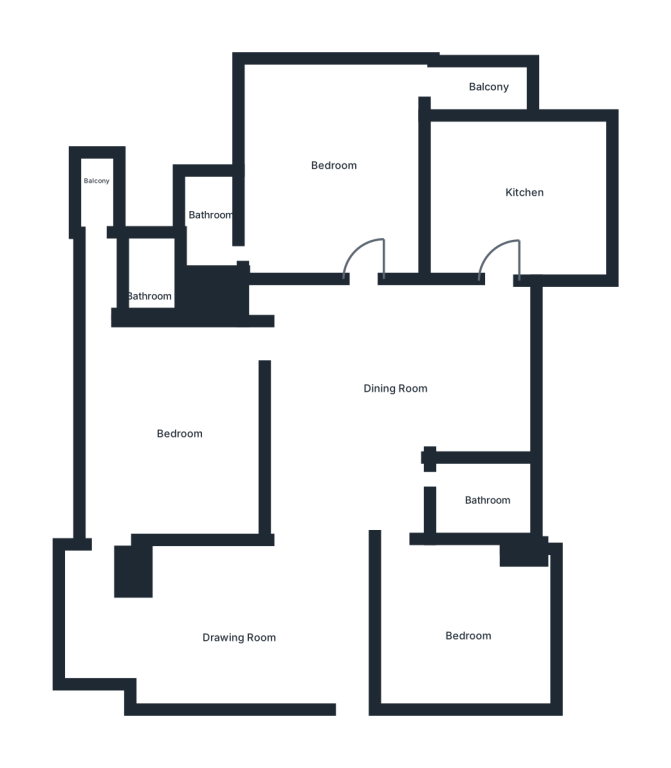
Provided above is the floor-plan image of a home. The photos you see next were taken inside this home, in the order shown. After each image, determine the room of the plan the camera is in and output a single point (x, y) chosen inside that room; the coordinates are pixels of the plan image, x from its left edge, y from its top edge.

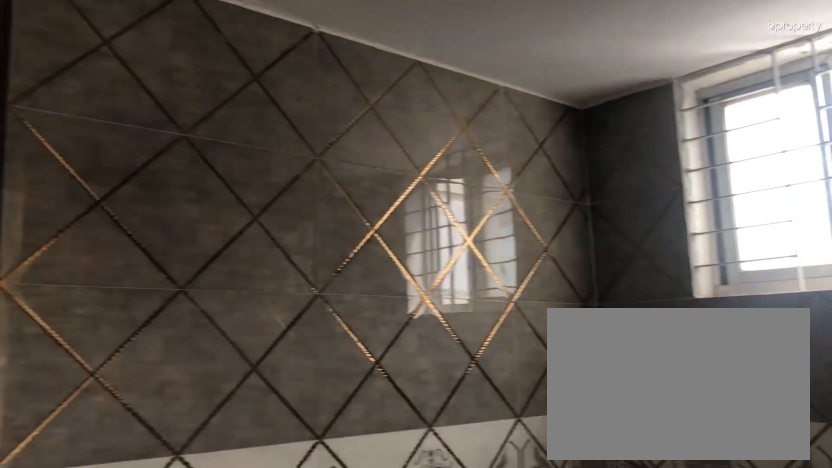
(209, 205)
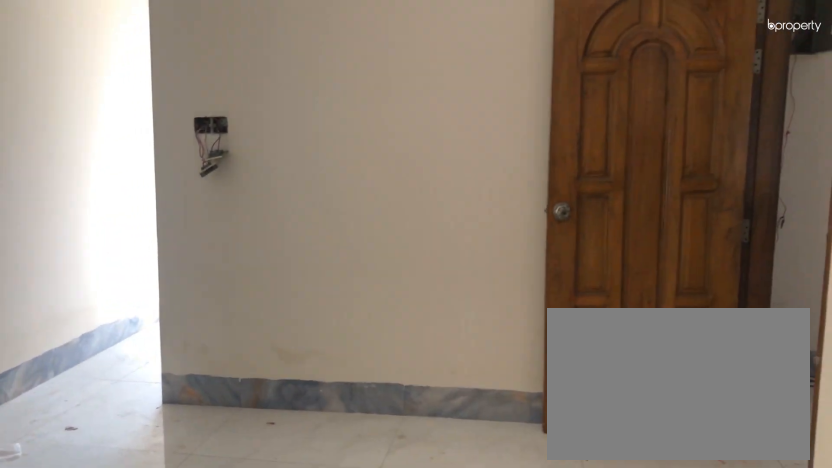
(165, 434)
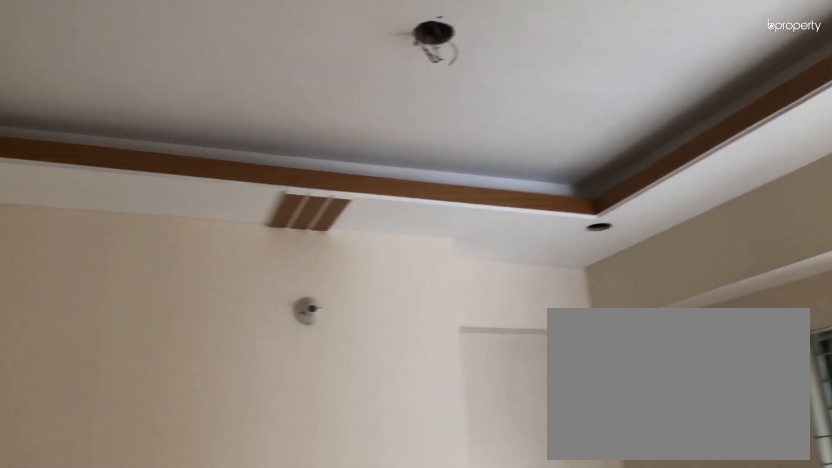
(165, 434)
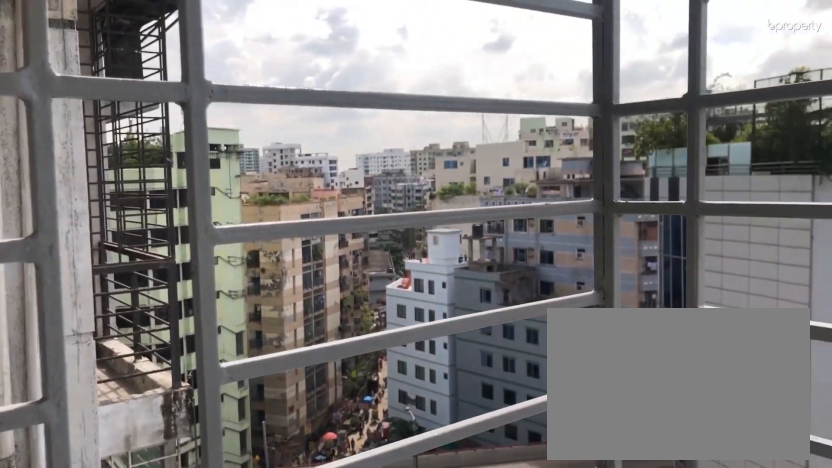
(98, 189)
